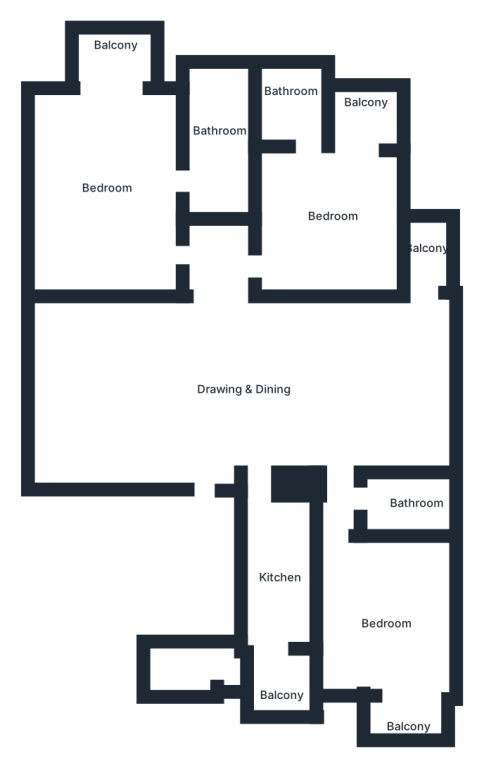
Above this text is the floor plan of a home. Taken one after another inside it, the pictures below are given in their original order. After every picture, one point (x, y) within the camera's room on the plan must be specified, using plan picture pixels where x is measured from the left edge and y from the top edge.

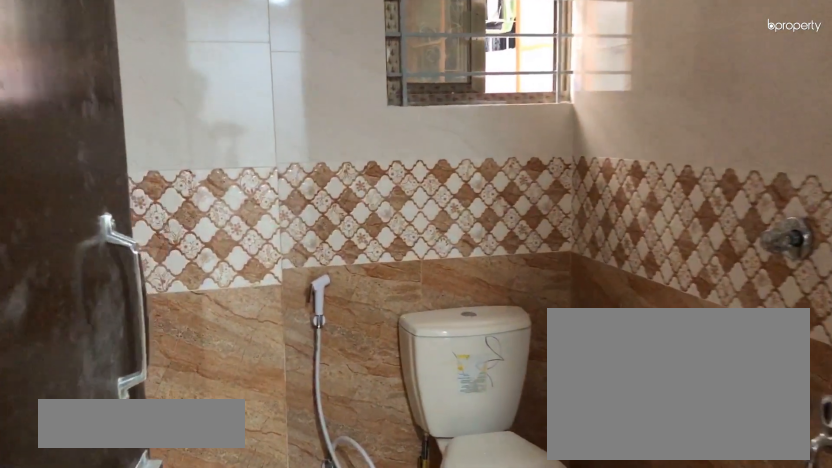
(399, 498)
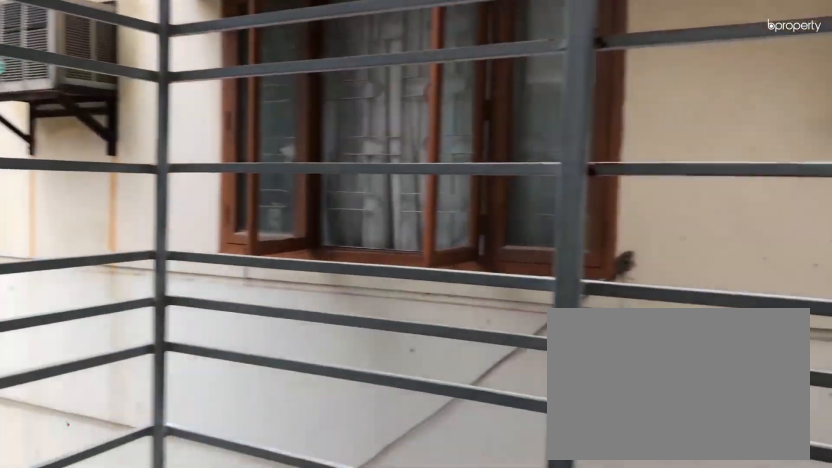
(424, 245)
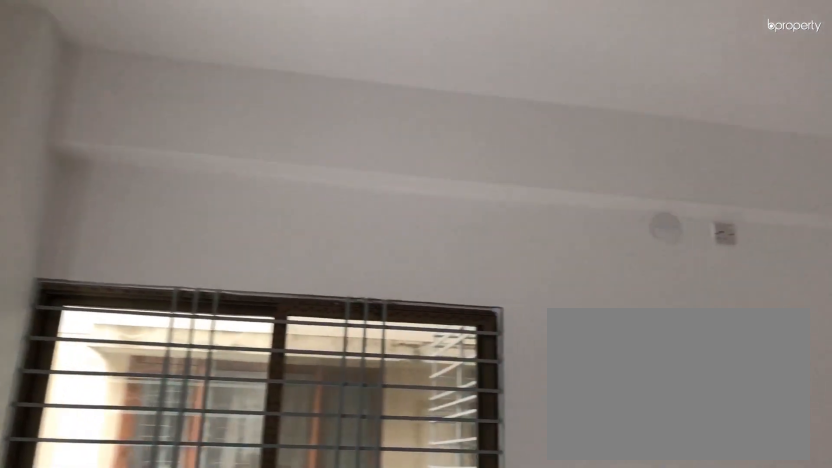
(324, 214)
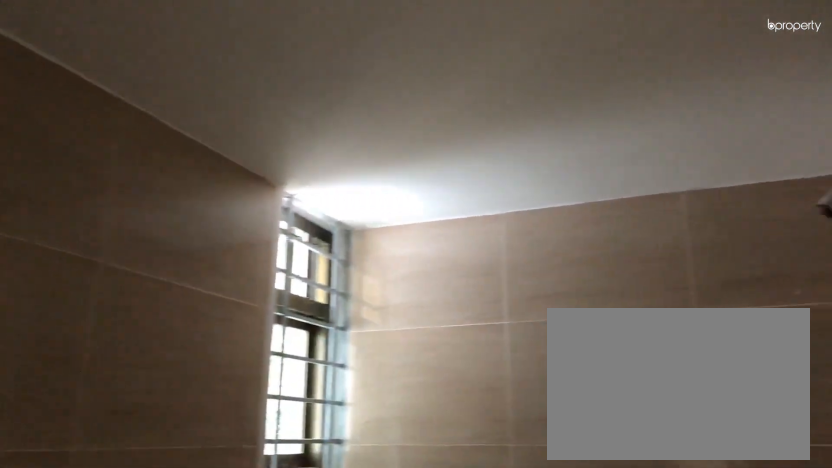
(289, 95)
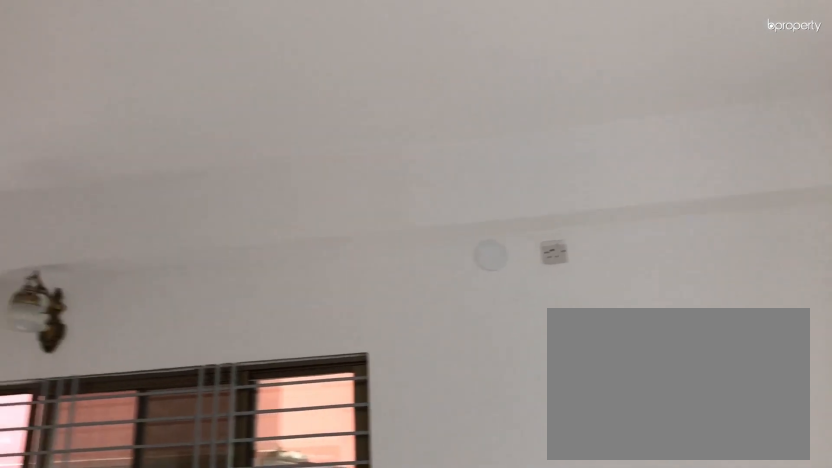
(104, 170)
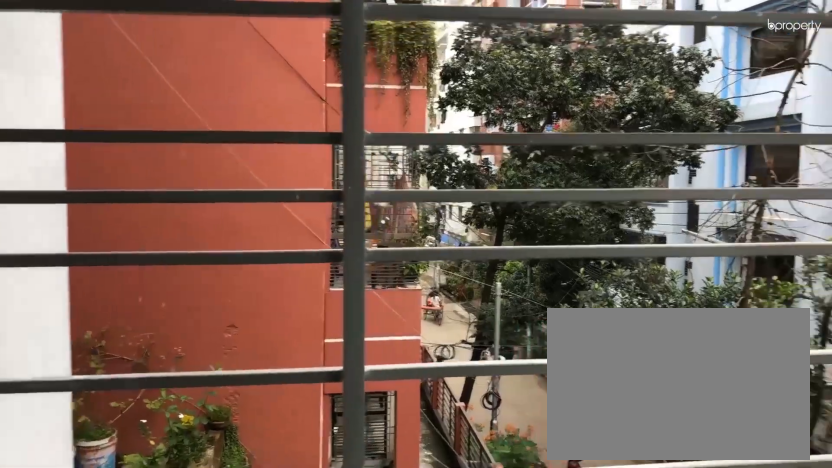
(111, 48)
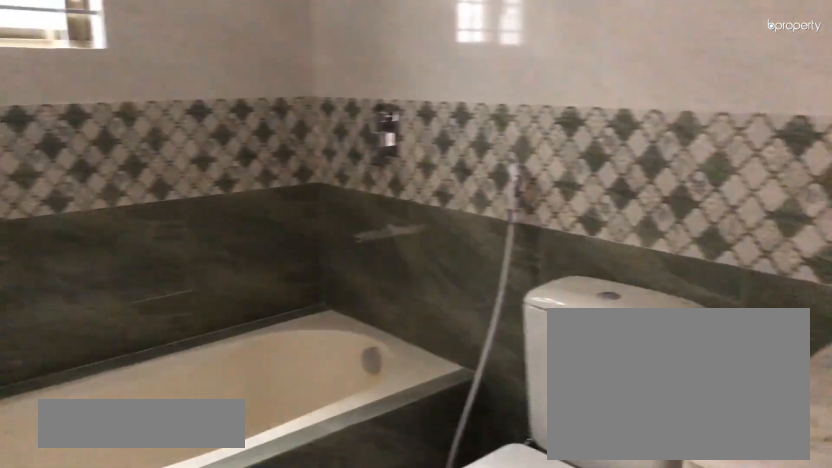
(220, 137)
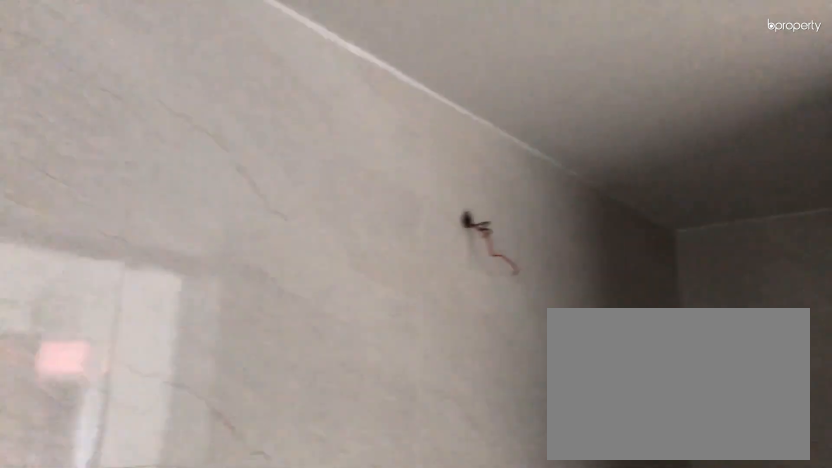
(220, 136)
